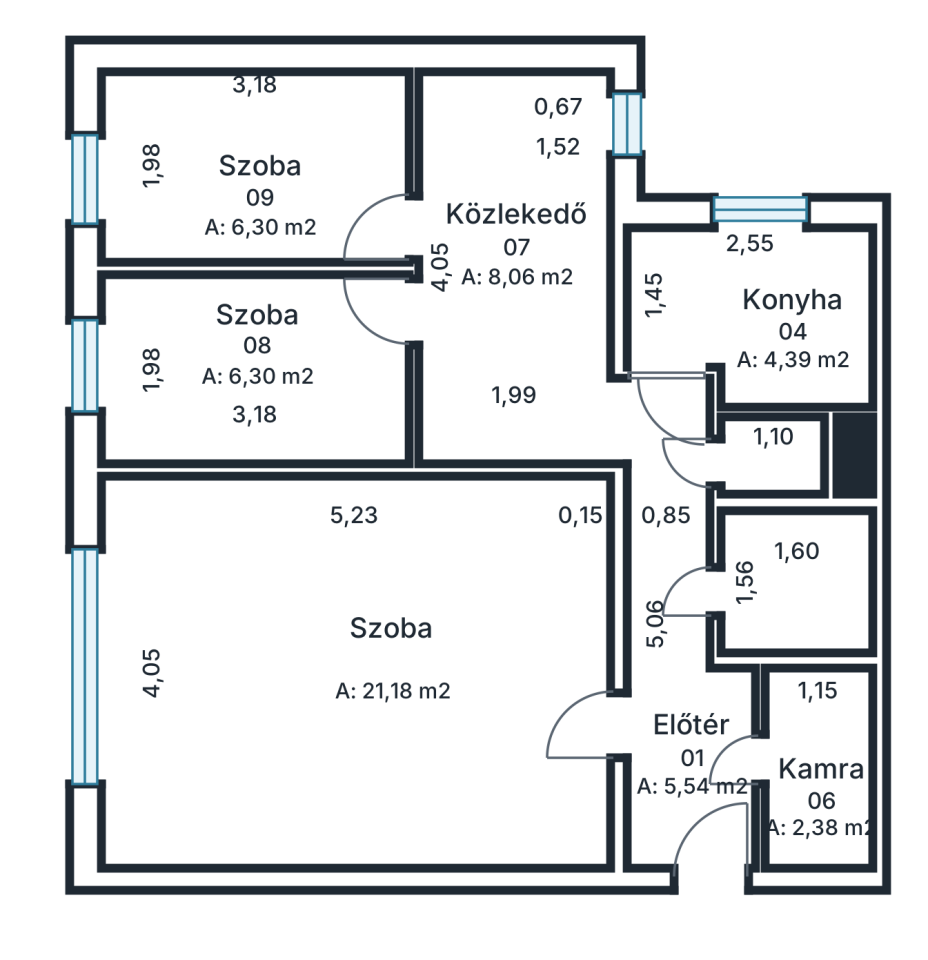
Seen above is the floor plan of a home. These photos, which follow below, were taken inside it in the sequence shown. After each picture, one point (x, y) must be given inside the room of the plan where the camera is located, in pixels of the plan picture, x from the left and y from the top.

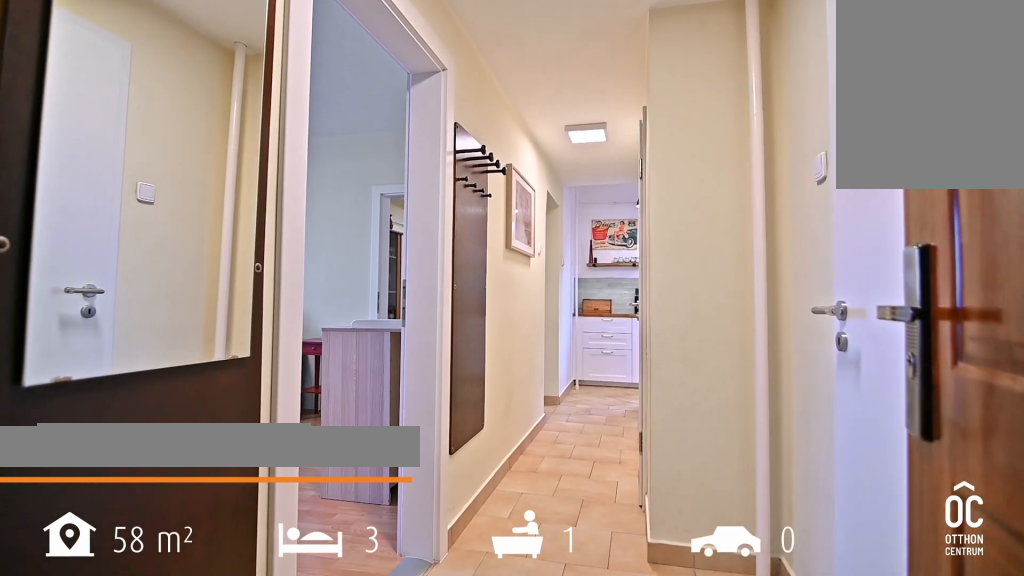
(694, 790)
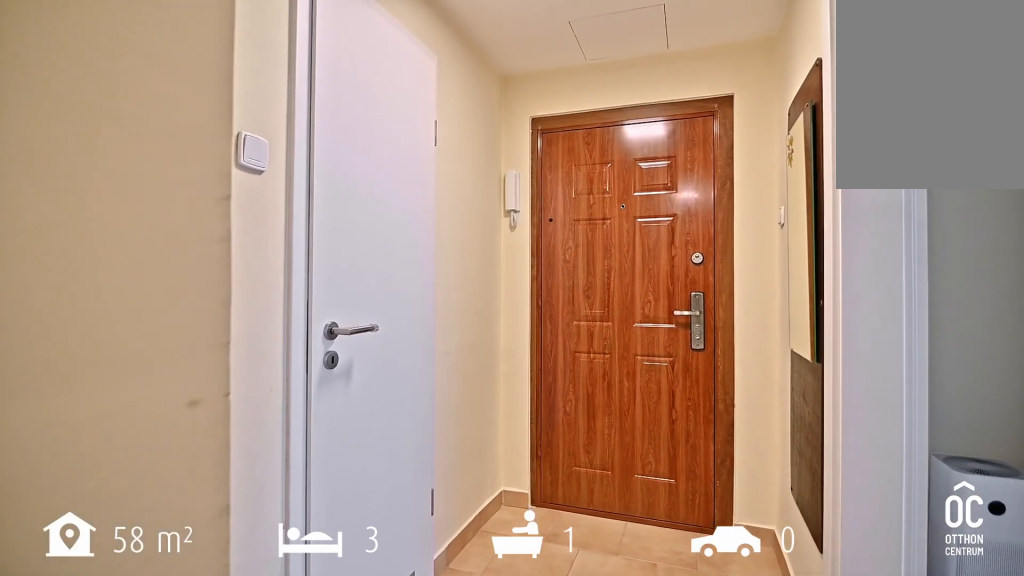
(695, 790)
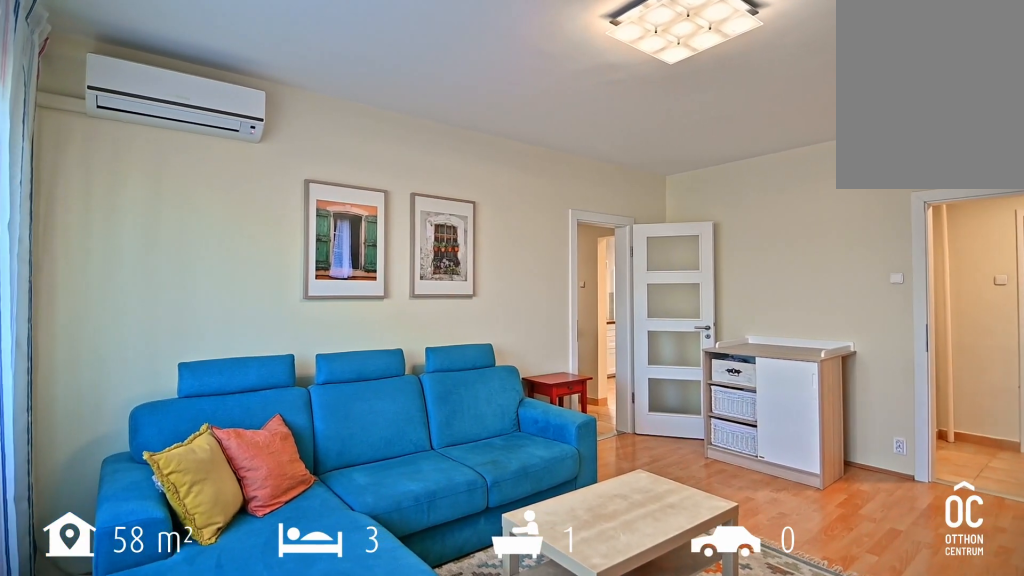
(365, 646)
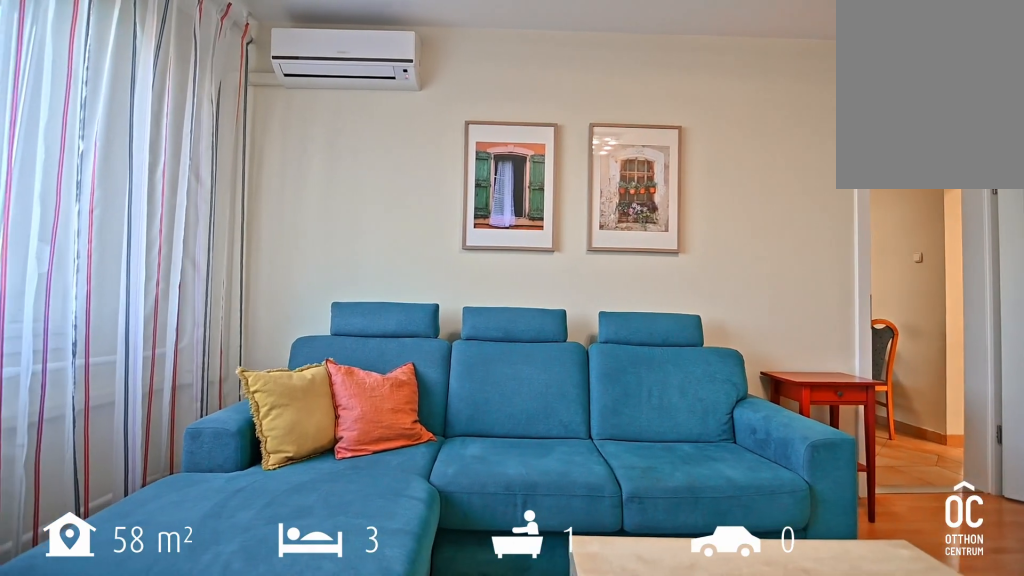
(365, 647)
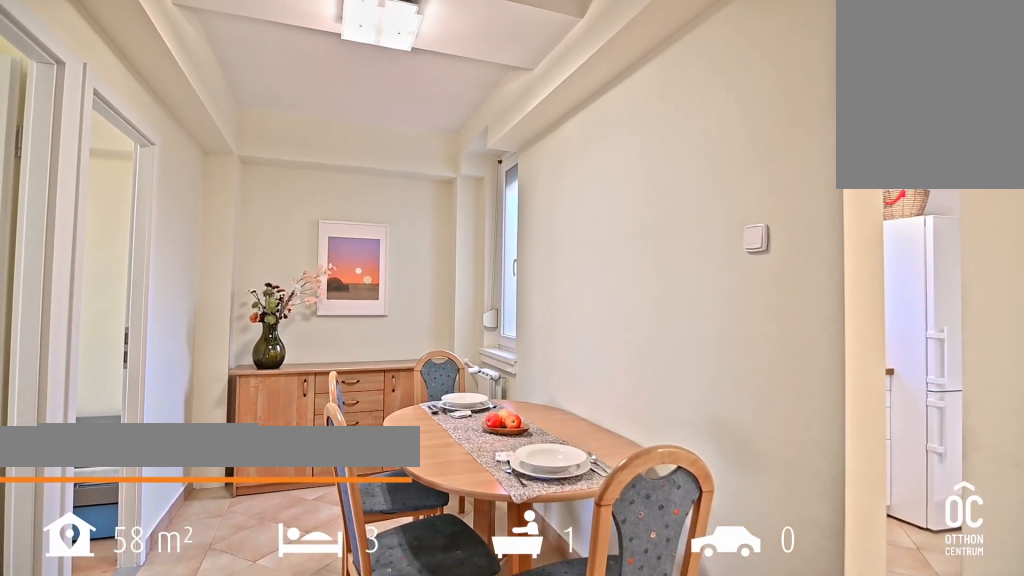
(525, 286)
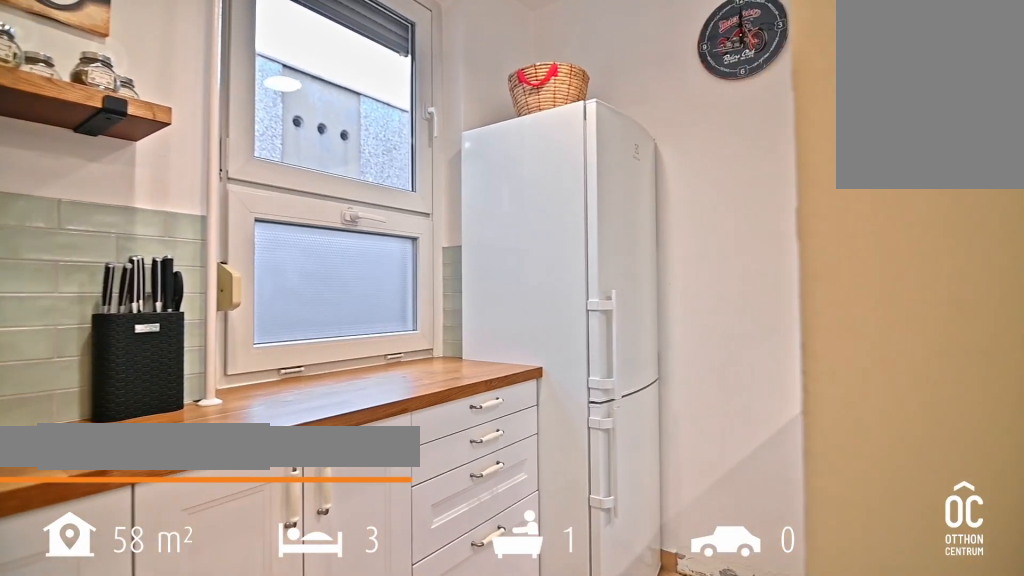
(812, 302)
